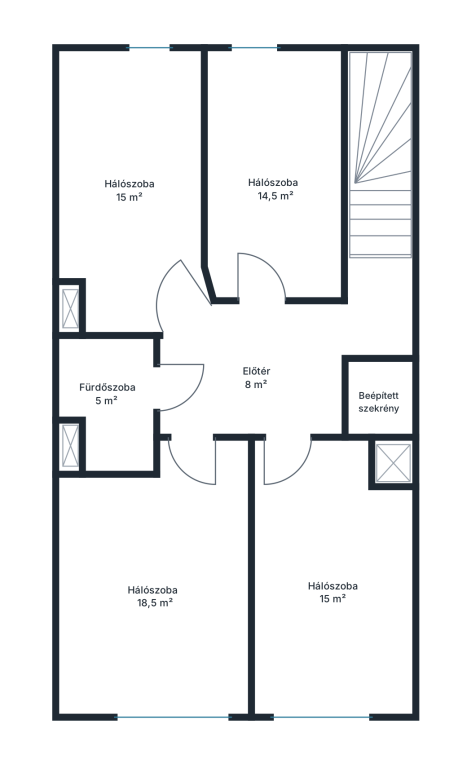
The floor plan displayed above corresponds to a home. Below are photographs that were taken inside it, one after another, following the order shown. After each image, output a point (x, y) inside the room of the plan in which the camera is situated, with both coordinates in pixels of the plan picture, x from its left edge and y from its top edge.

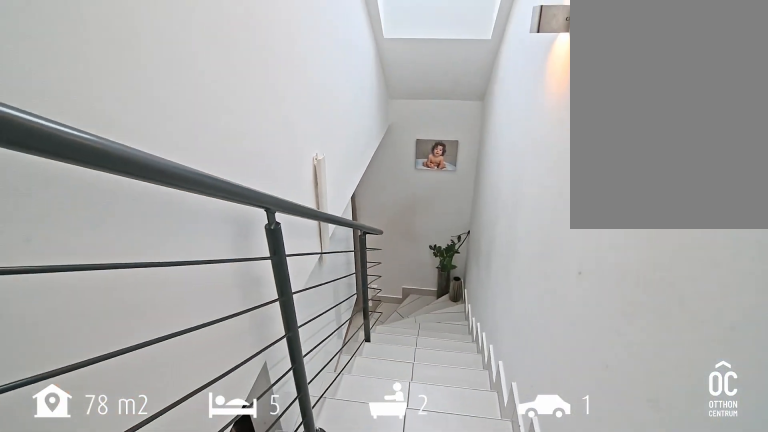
(384, 160)
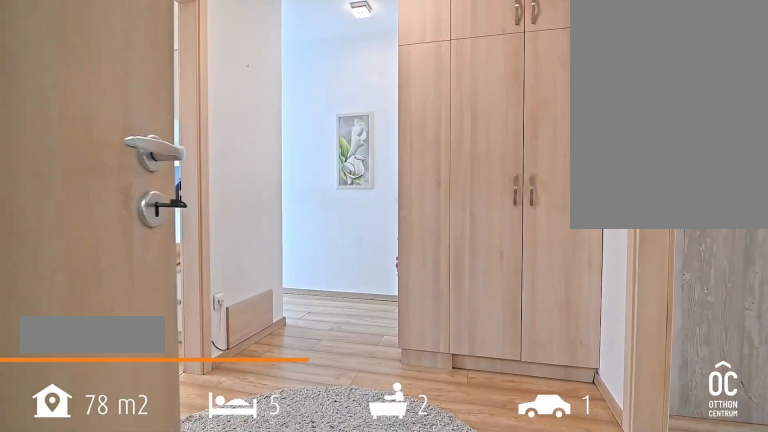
(254, 371)
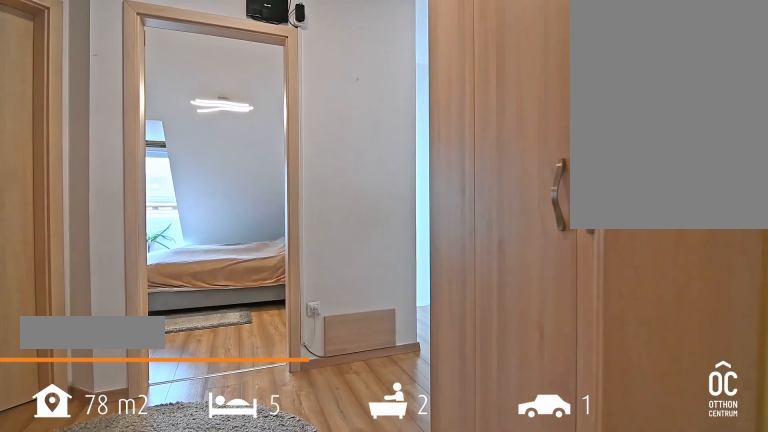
(254, 371)
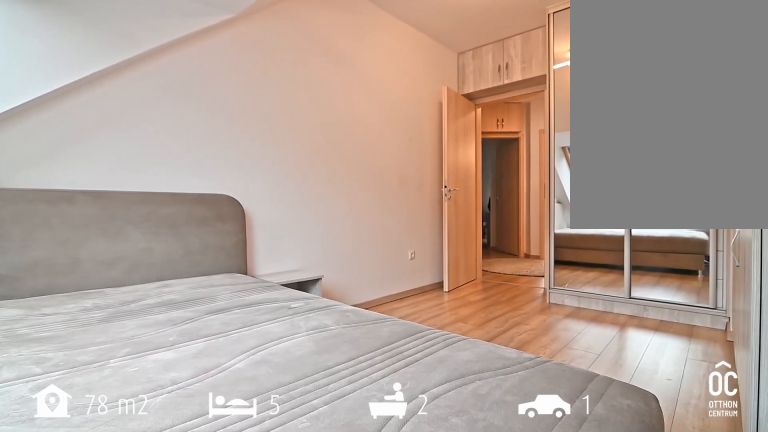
(338, 594)
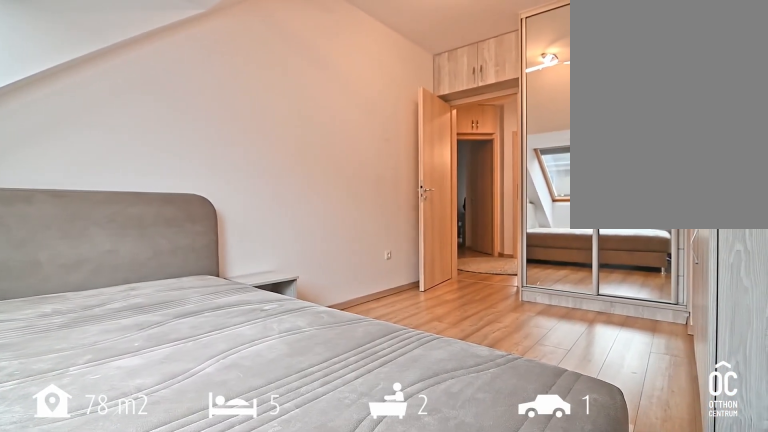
(338, 594)
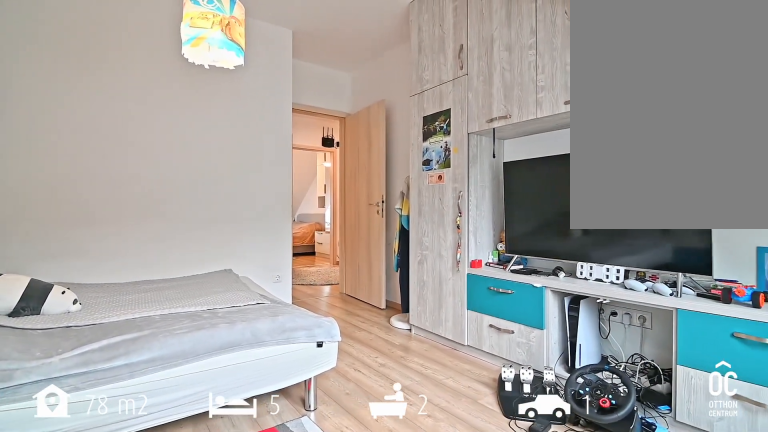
(152, 594)
